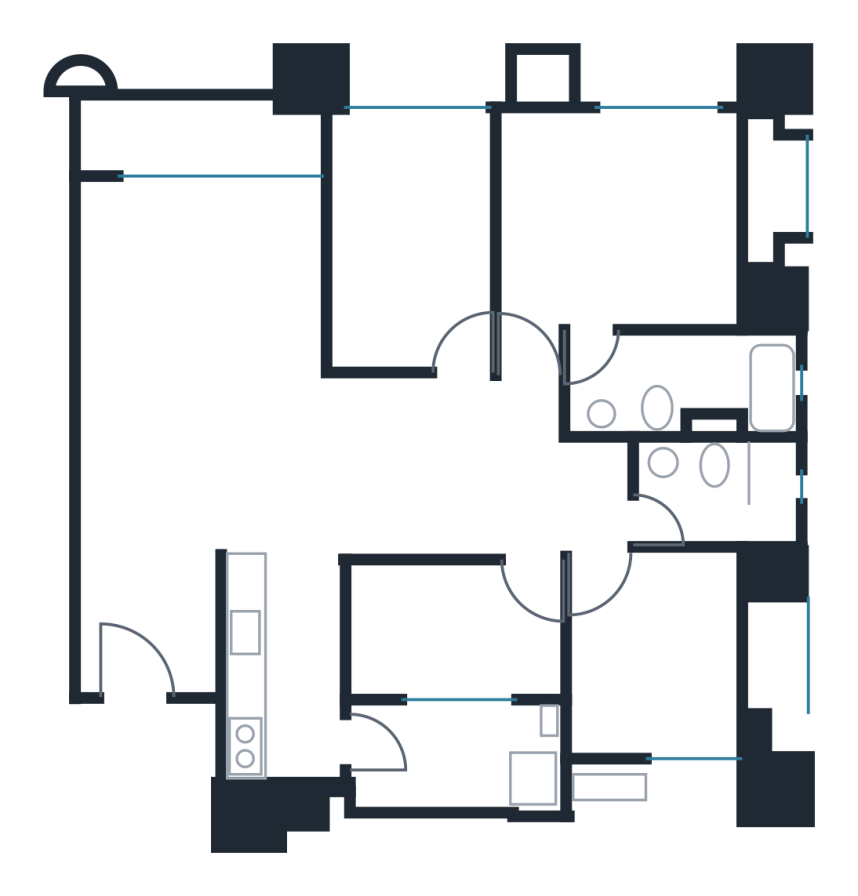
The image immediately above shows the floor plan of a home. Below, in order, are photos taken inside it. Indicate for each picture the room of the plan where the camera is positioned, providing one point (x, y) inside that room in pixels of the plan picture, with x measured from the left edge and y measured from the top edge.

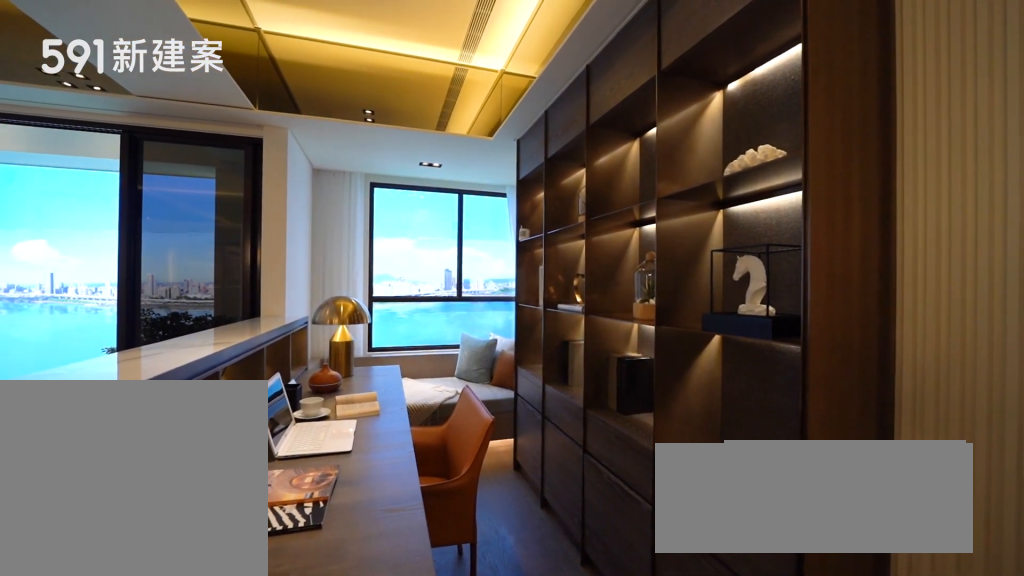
(410, 231)
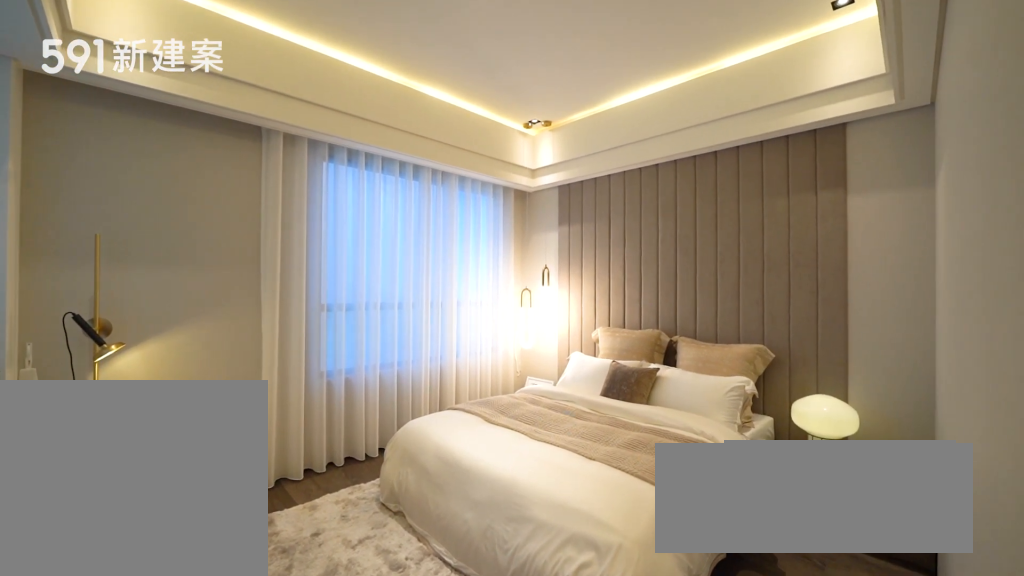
(624, 222)
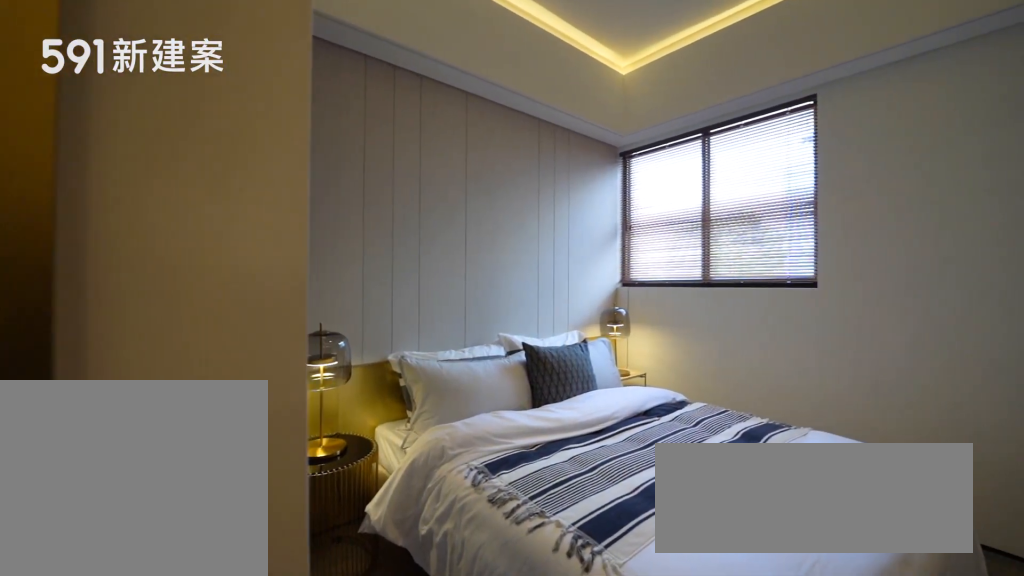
(657, 663)
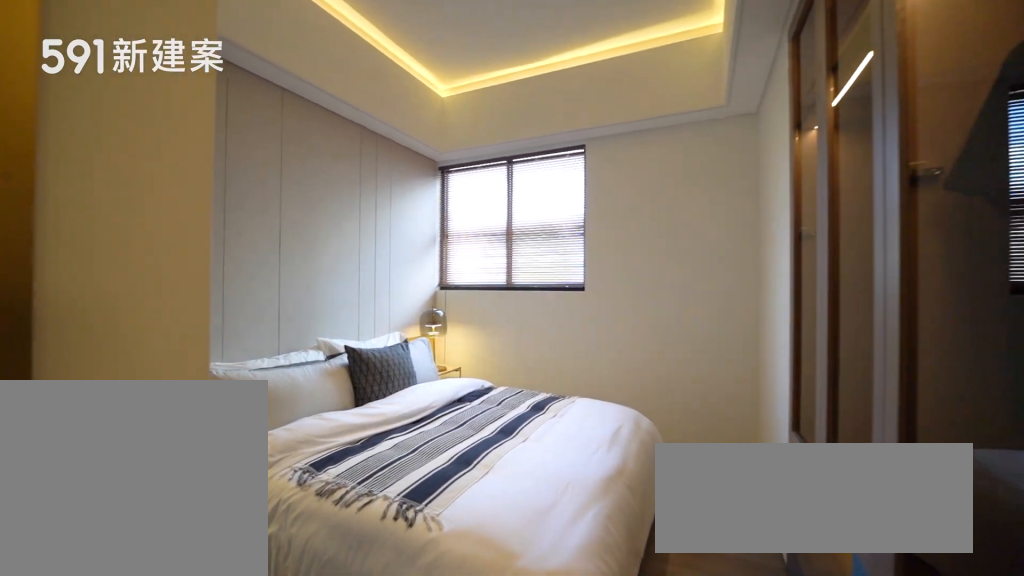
(657, 663)
